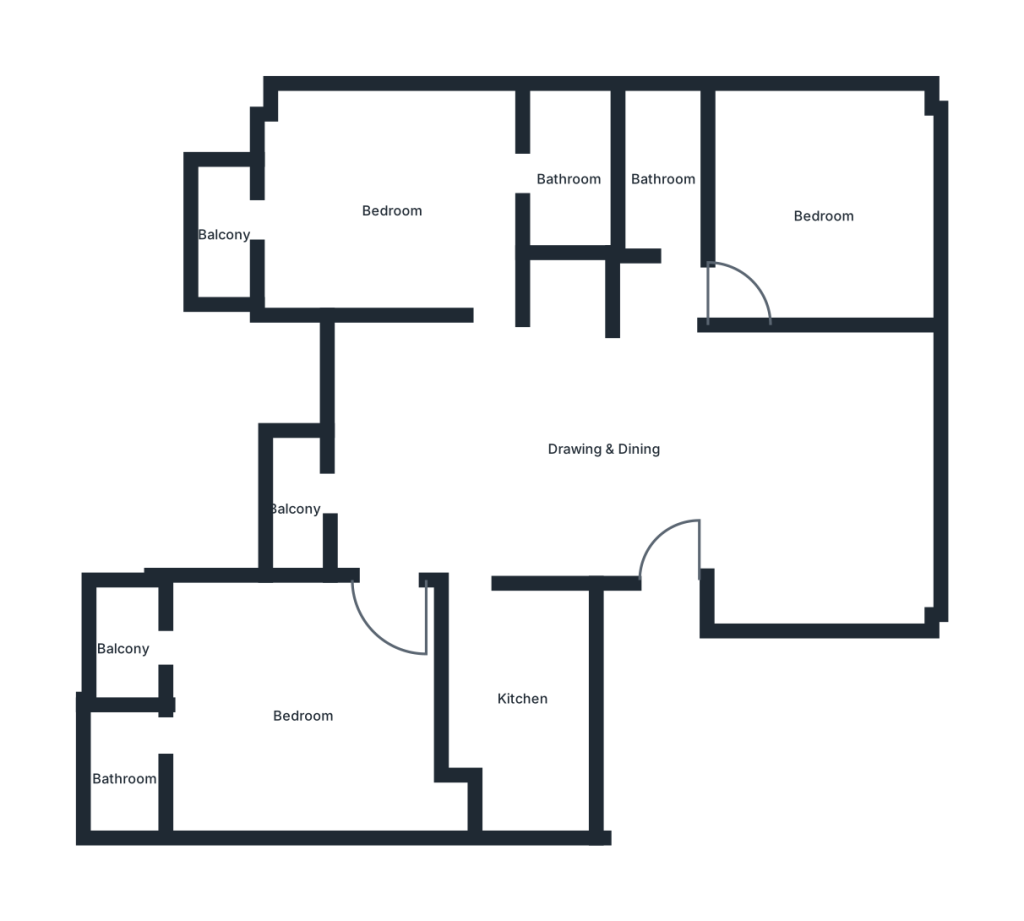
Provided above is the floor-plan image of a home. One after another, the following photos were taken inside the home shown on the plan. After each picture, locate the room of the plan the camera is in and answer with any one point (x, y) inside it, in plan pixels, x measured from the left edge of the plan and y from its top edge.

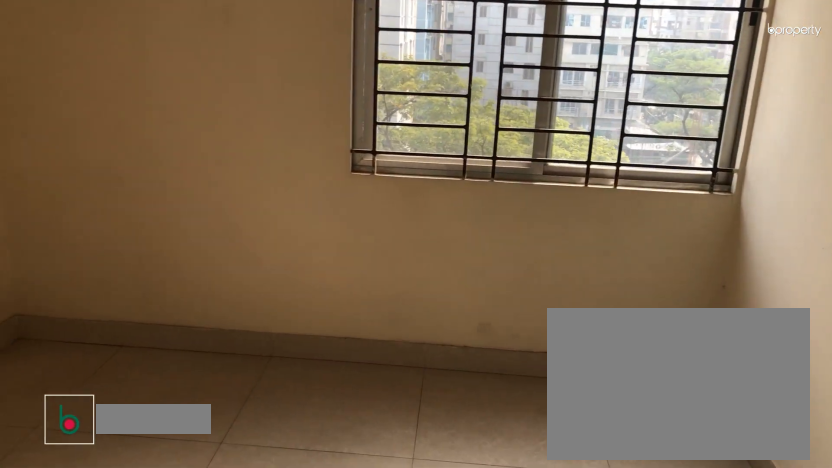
(826, 215)
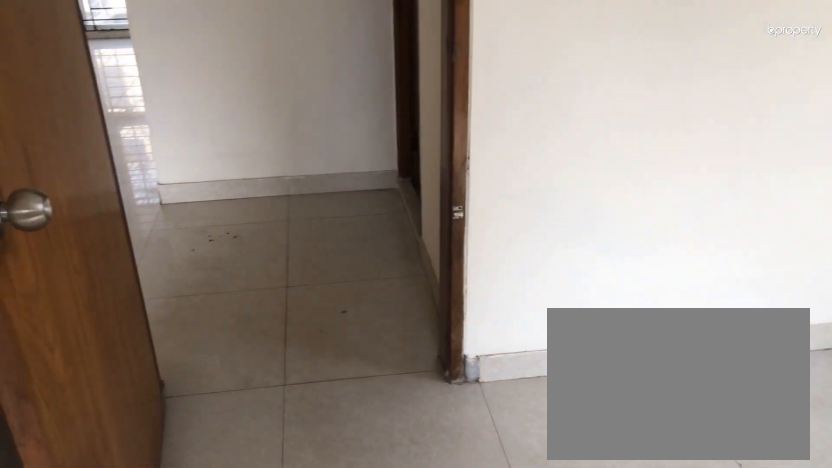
(826, 215)
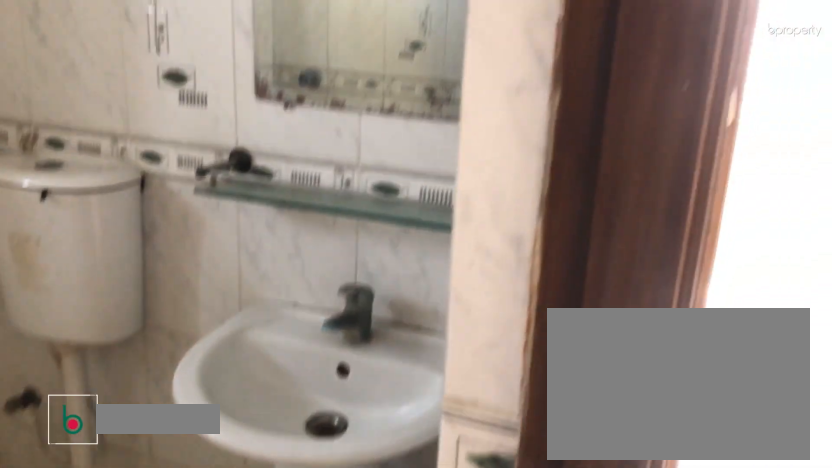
(665, 178)
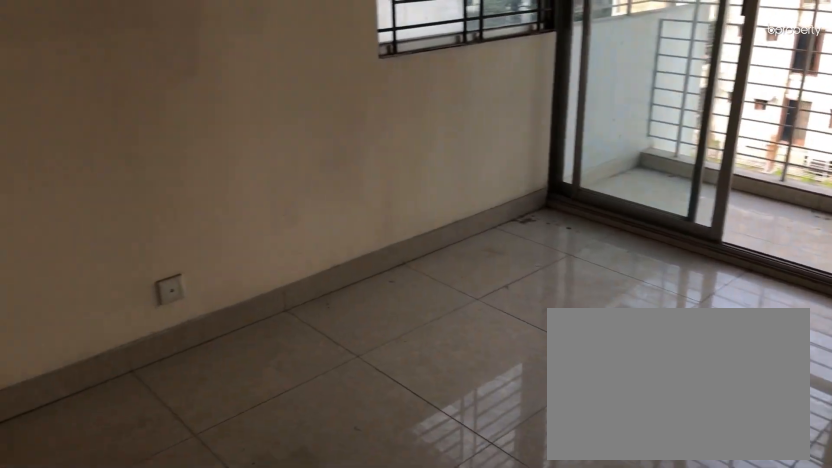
(394, 210)
